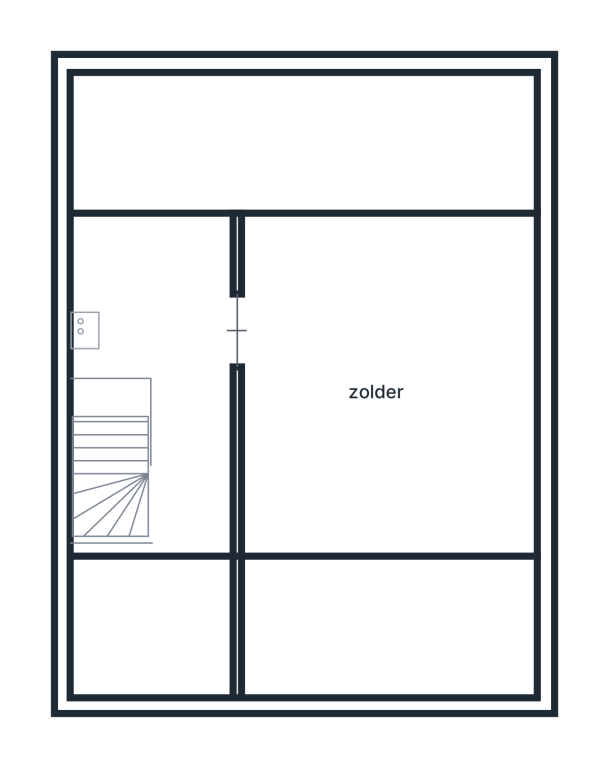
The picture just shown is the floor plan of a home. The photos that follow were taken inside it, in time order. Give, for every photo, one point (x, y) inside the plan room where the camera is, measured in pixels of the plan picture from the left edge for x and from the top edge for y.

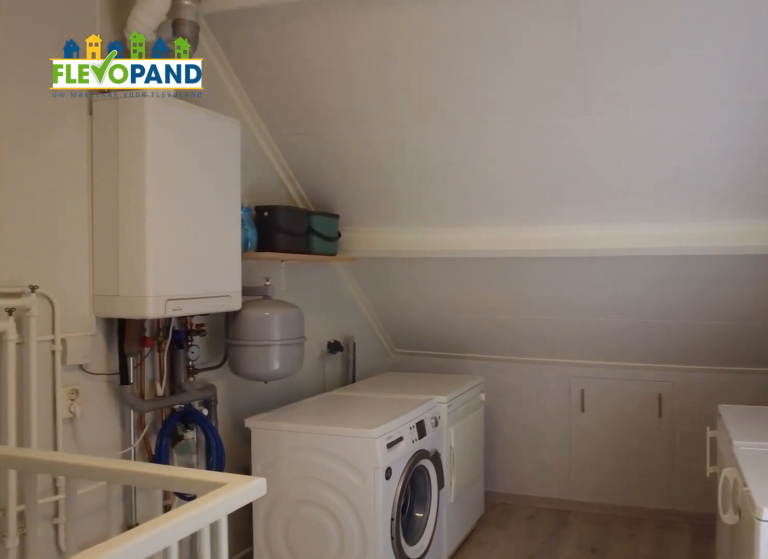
(183, 467)
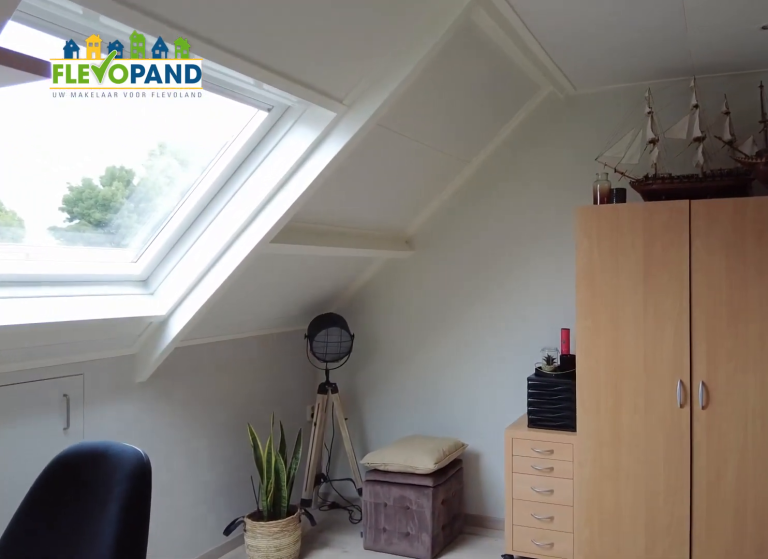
(388, 498)
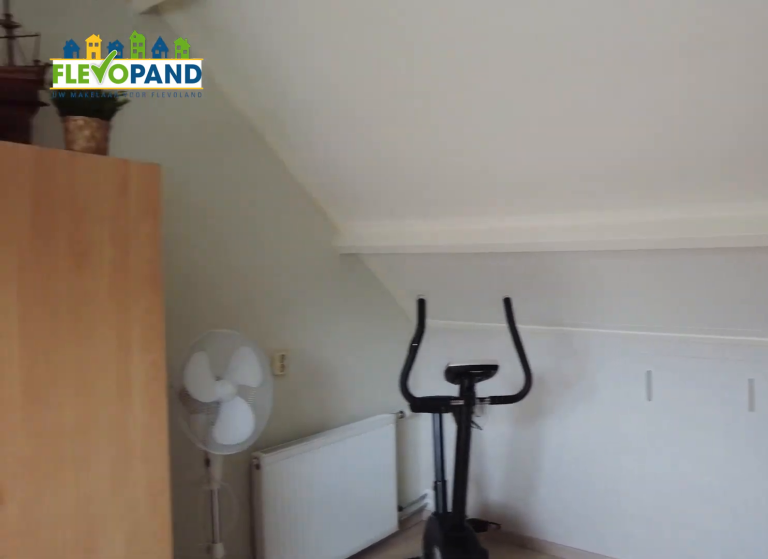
(388, 498)
